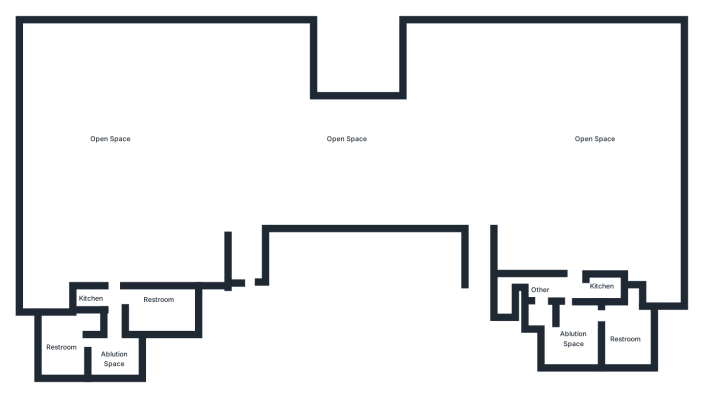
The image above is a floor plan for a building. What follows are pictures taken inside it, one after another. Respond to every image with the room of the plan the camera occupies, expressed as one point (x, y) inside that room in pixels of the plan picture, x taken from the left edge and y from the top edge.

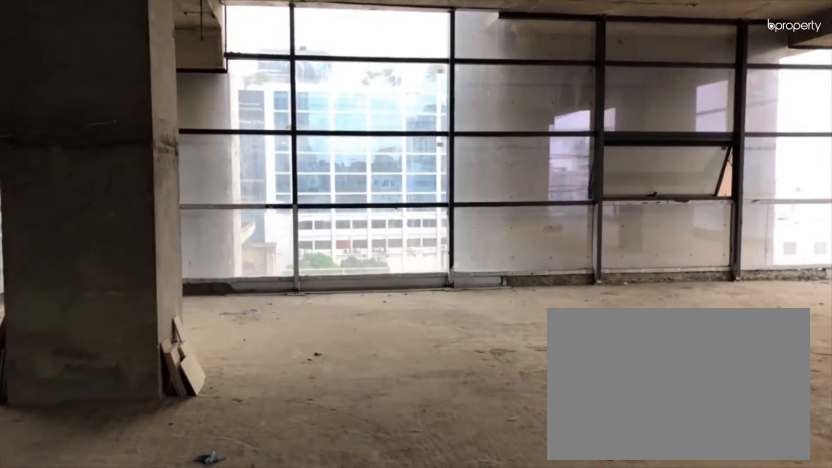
(478, 162)
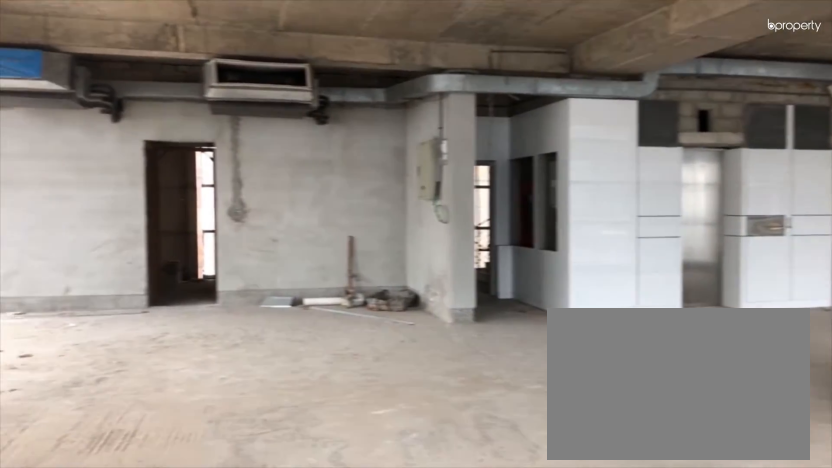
(478, 162)
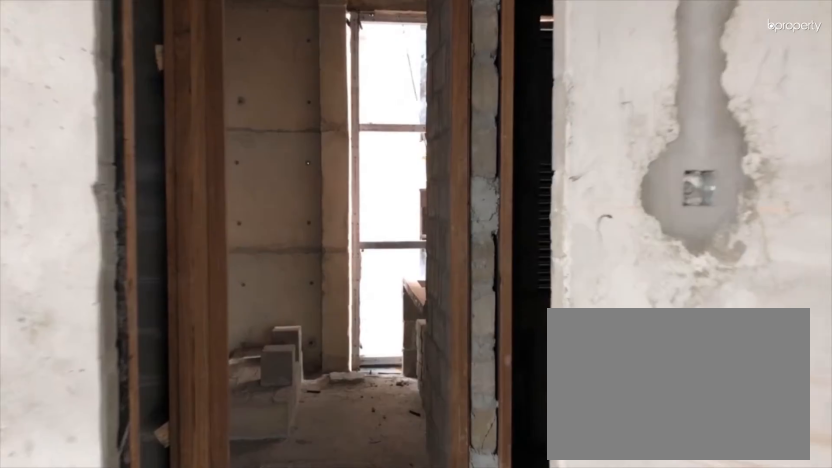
(568, 185)
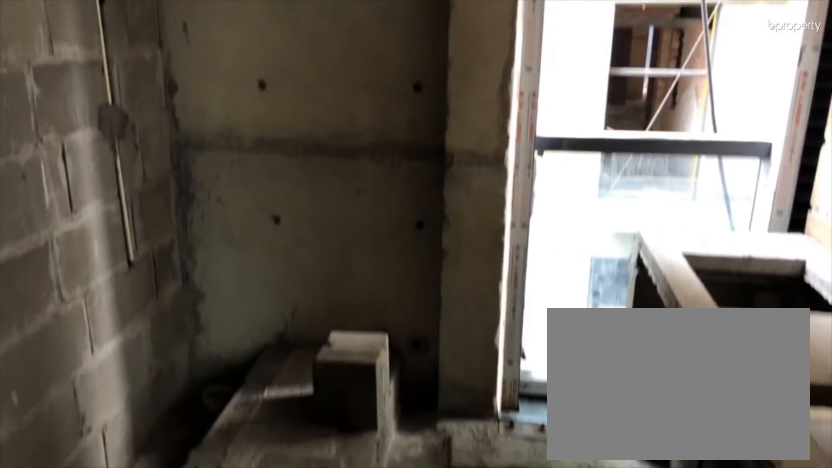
(574, 291)
